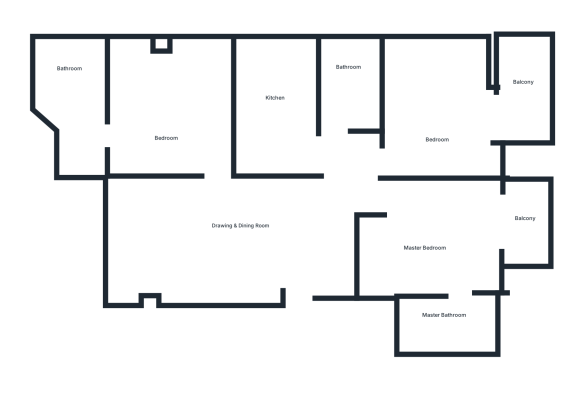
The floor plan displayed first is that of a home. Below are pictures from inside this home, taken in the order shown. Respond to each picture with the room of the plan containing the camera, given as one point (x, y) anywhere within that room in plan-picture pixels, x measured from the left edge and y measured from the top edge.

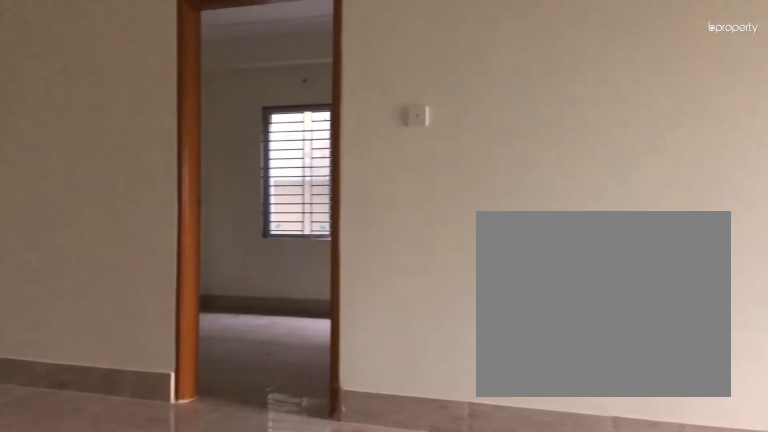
(237, 226)
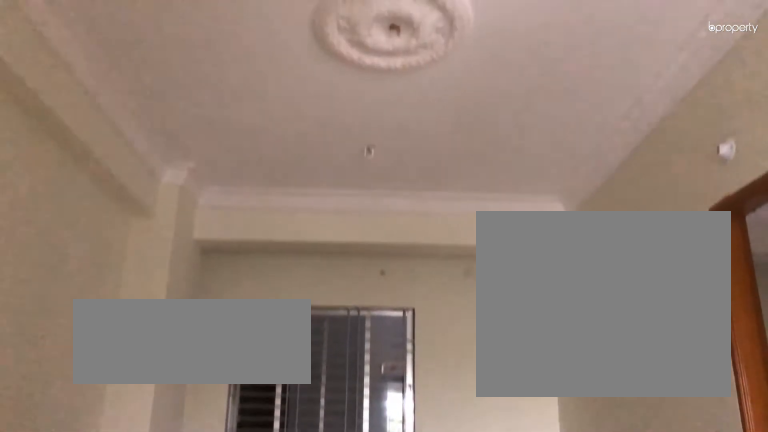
(236, 226)
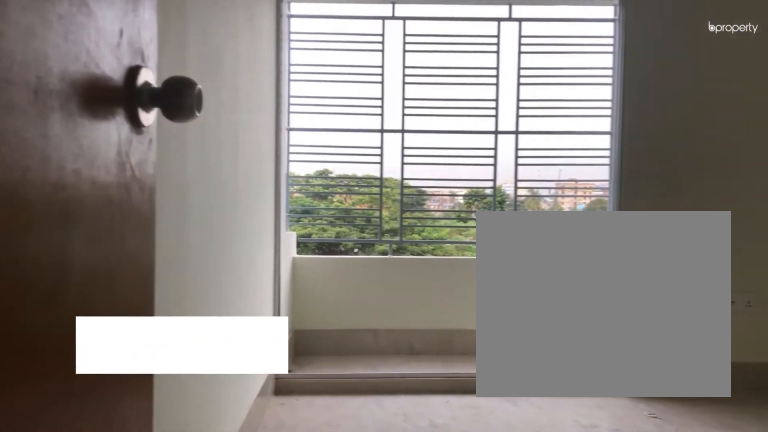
(428, 233)
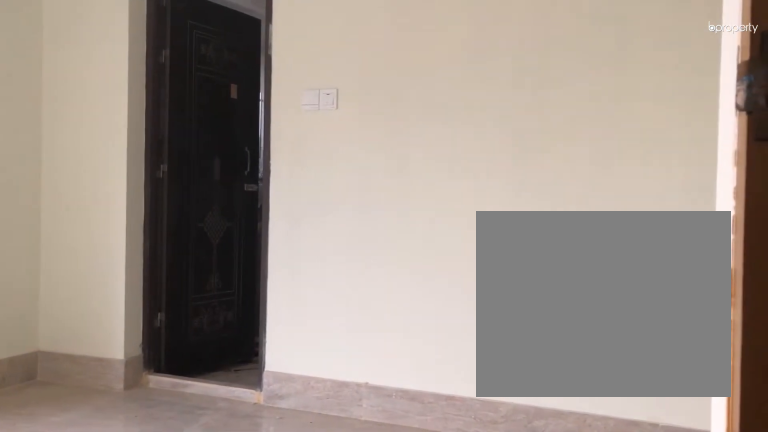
(428, 233)
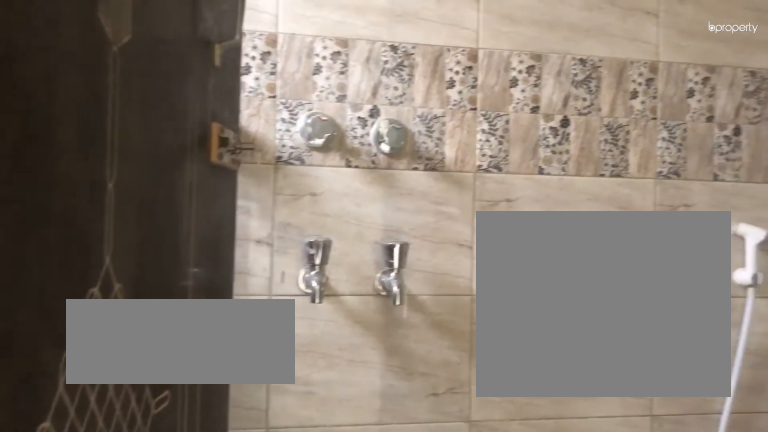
(448, 323)
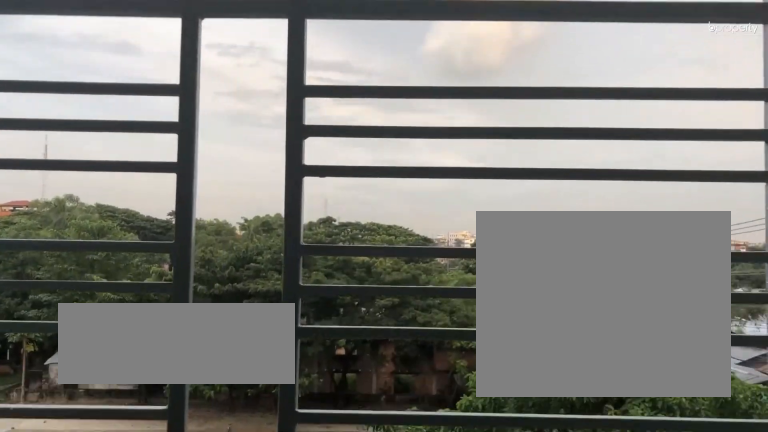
(528, 221)
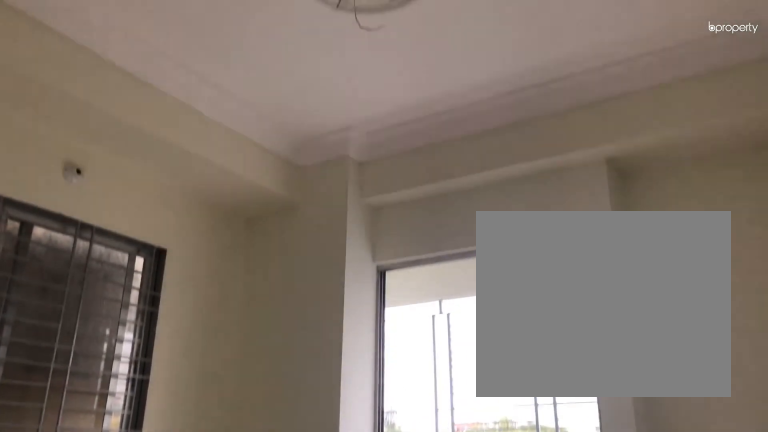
(438, 118)
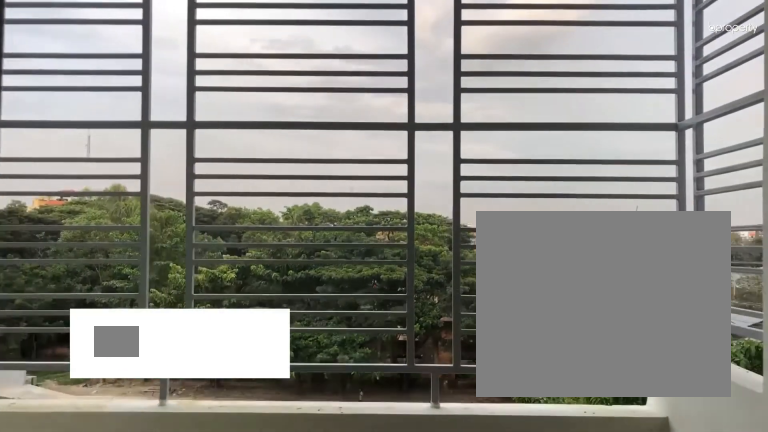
(517, 90)
